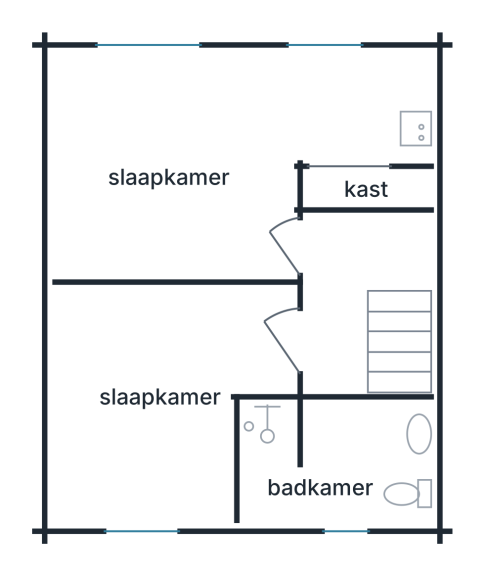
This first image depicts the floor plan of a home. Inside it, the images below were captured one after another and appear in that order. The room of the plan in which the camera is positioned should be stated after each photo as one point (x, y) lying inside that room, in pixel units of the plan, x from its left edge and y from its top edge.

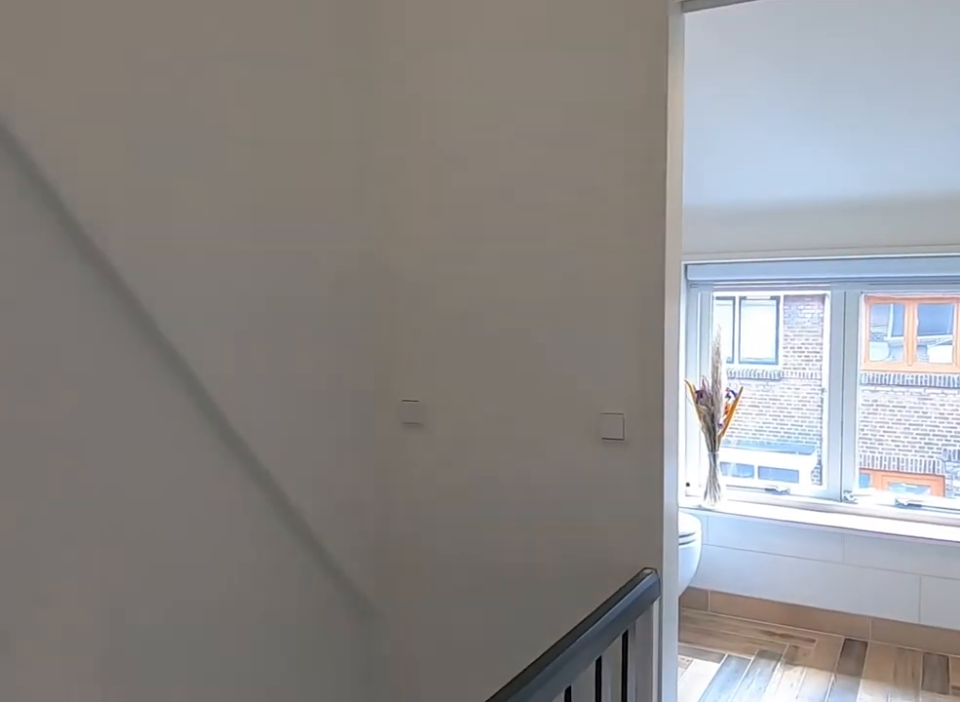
(353, 289)
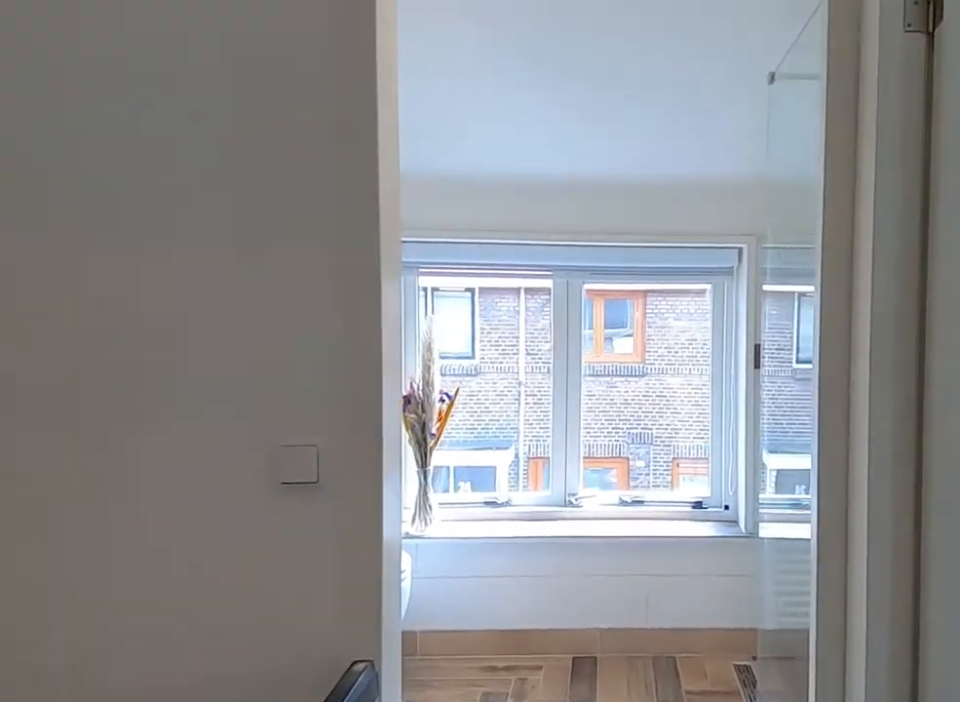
(353, 289)
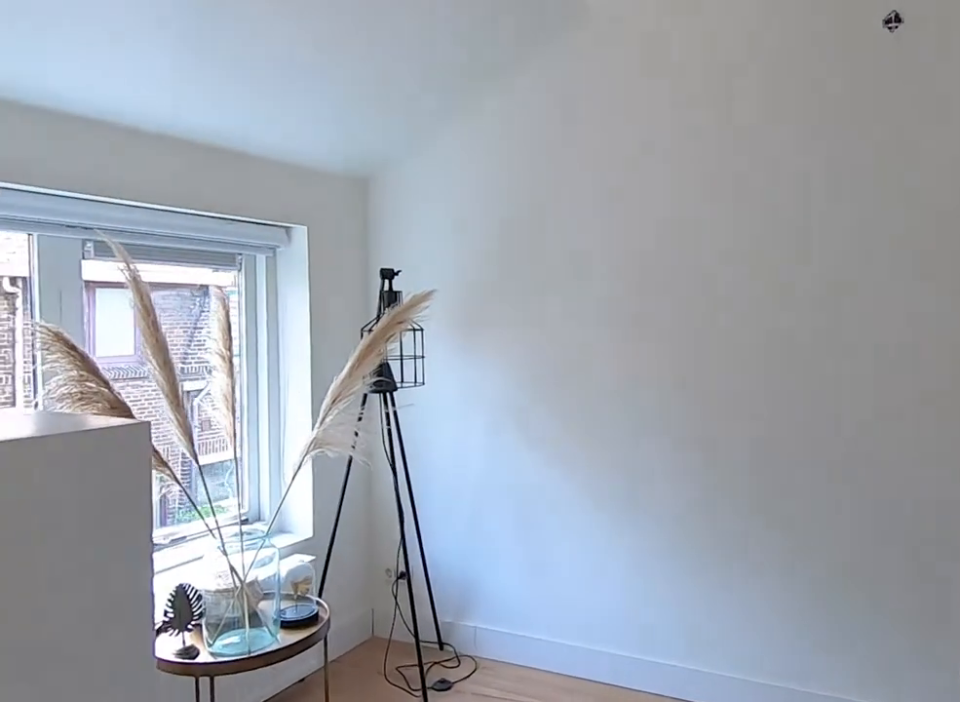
(58, 357)
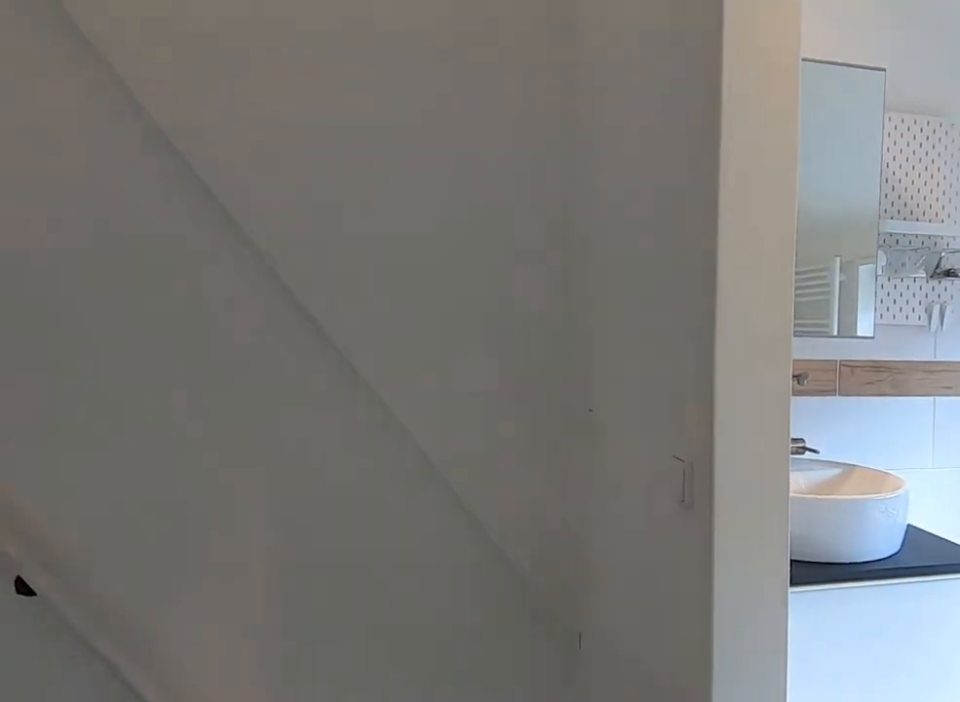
(353, 289)
